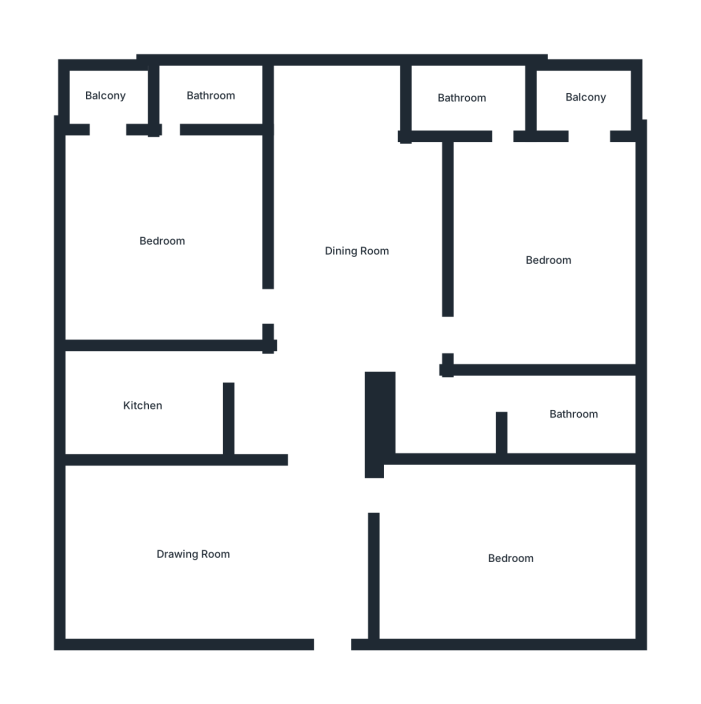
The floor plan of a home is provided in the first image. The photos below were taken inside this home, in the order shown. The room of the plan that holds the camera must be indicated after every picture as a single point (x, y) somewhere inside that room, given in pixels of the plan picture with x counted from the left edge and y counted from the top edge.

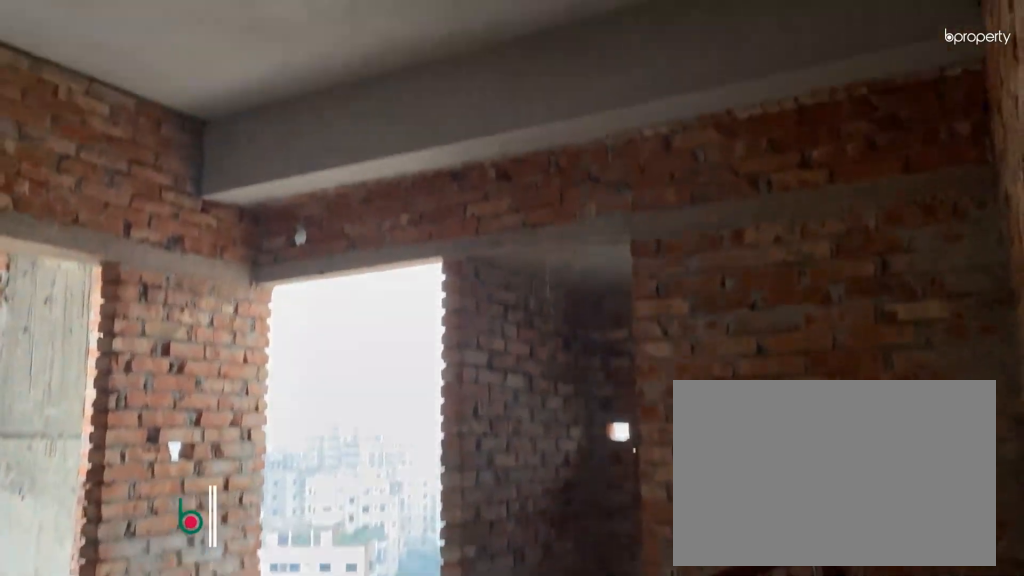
(161, 241)
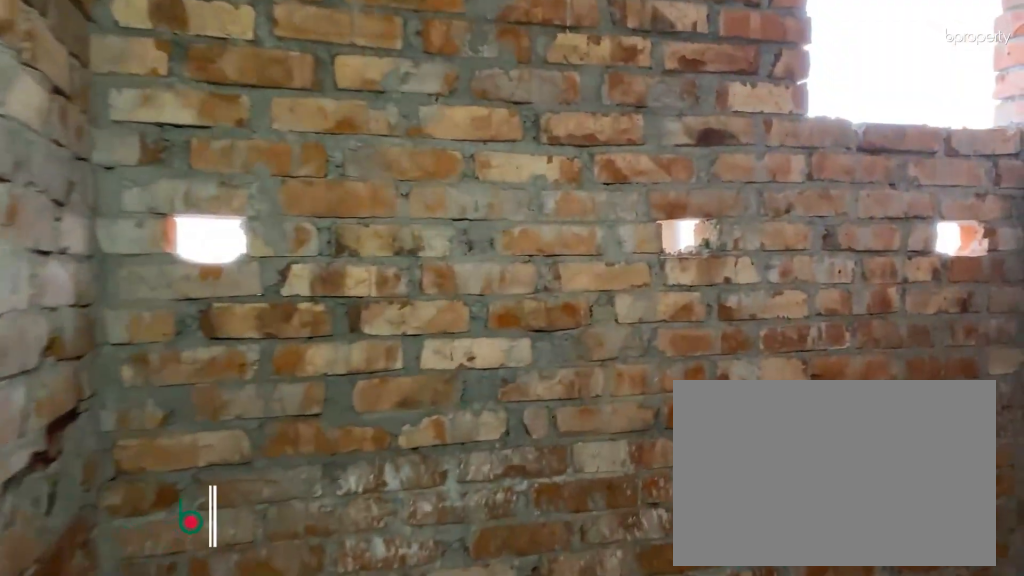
(211, 95)
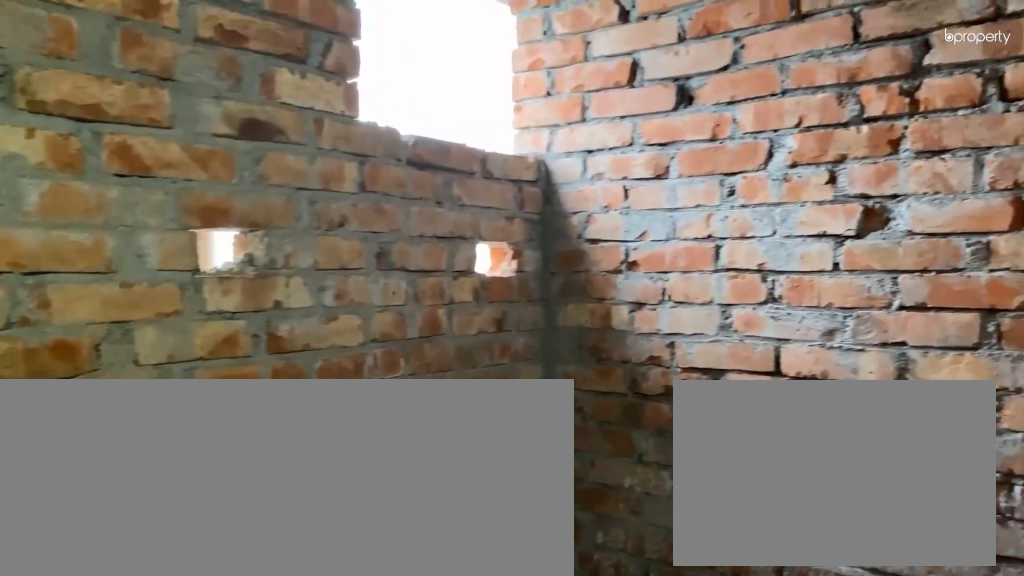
(211, 95)
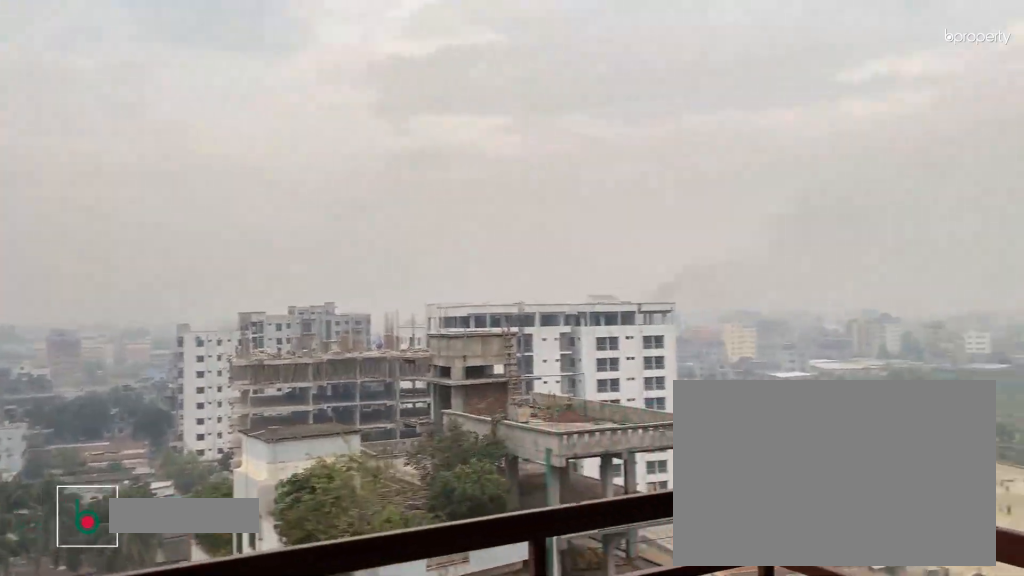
(586, 98)
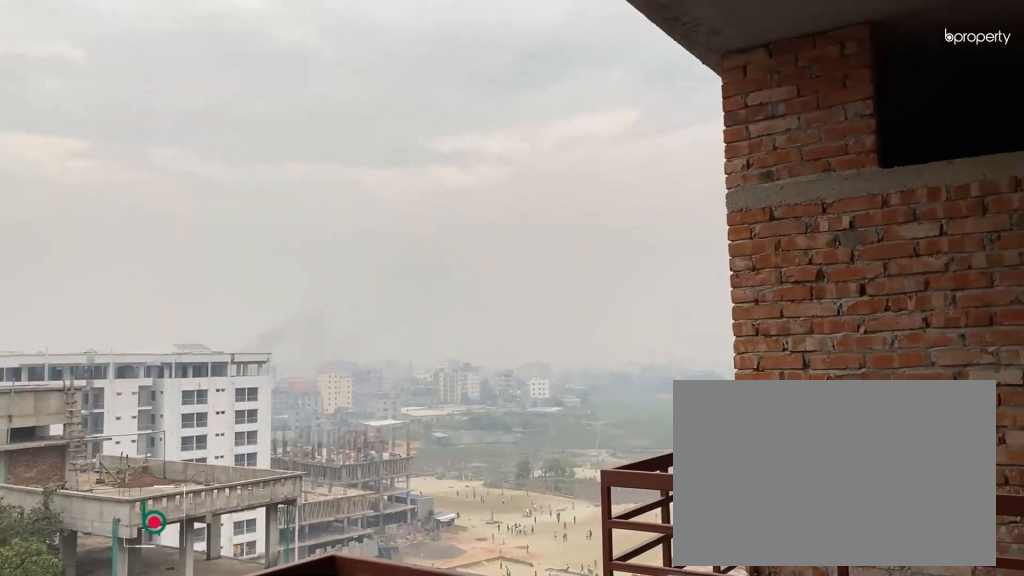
(586, 98)
